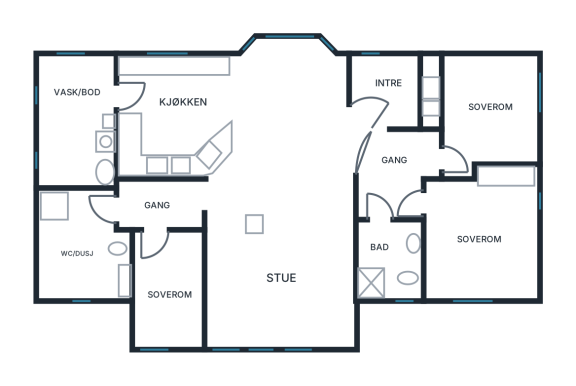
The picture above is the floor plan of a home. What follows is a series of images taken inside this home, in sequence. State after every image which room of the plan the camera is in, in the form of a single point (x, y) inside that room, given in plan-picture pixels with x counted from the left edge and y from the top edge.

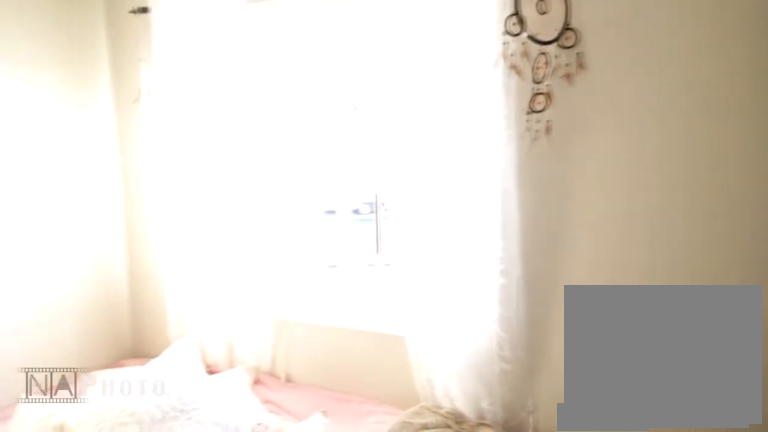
(483, 113)
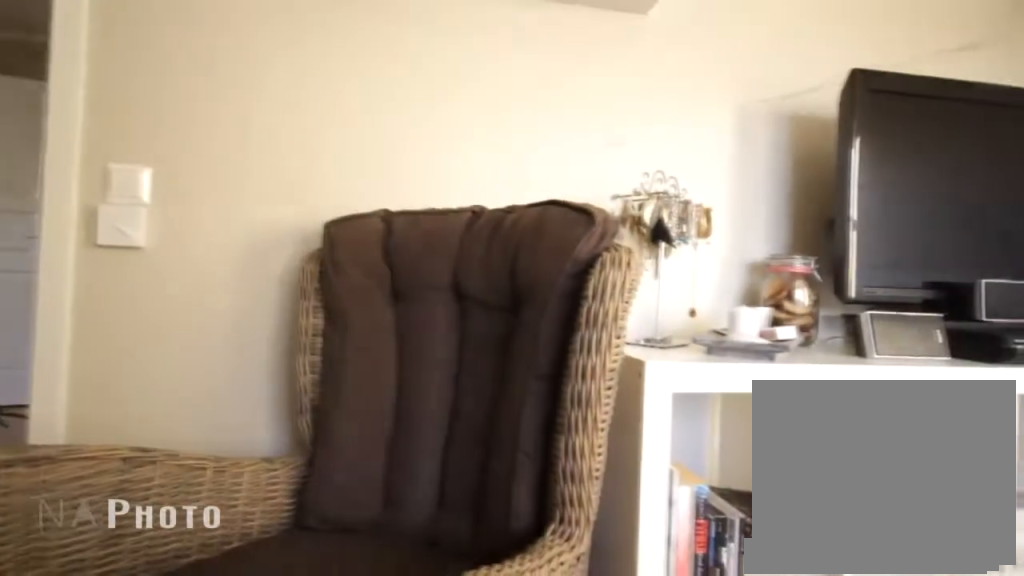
(483, 113)
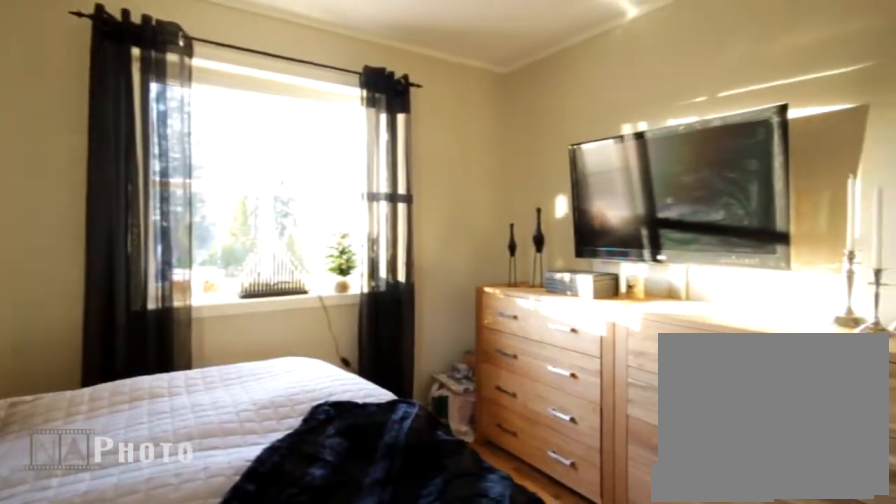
(478, 236)
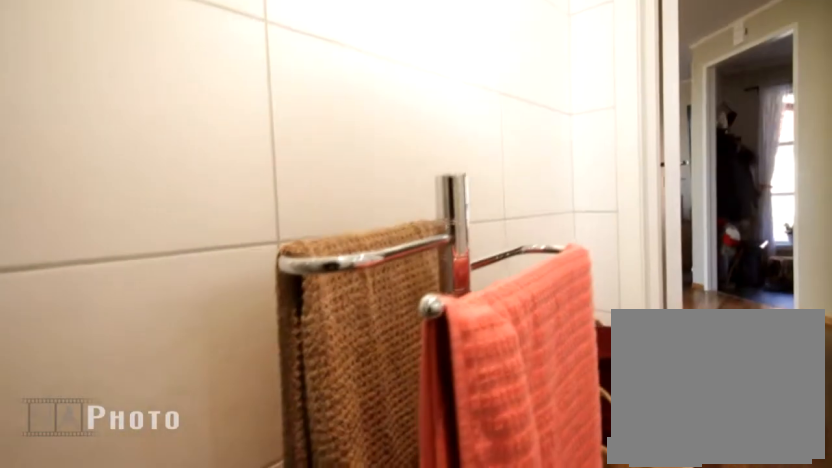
(389, 260)
